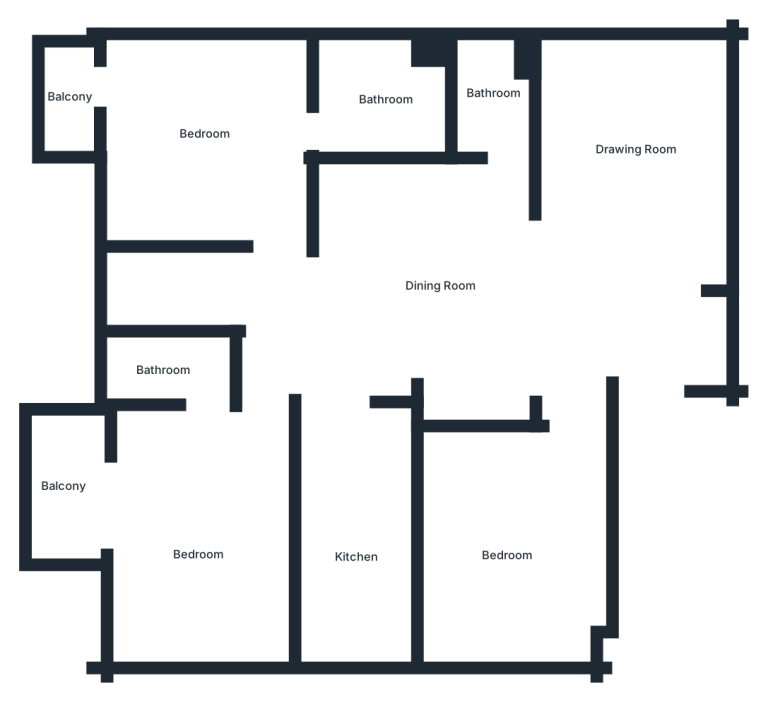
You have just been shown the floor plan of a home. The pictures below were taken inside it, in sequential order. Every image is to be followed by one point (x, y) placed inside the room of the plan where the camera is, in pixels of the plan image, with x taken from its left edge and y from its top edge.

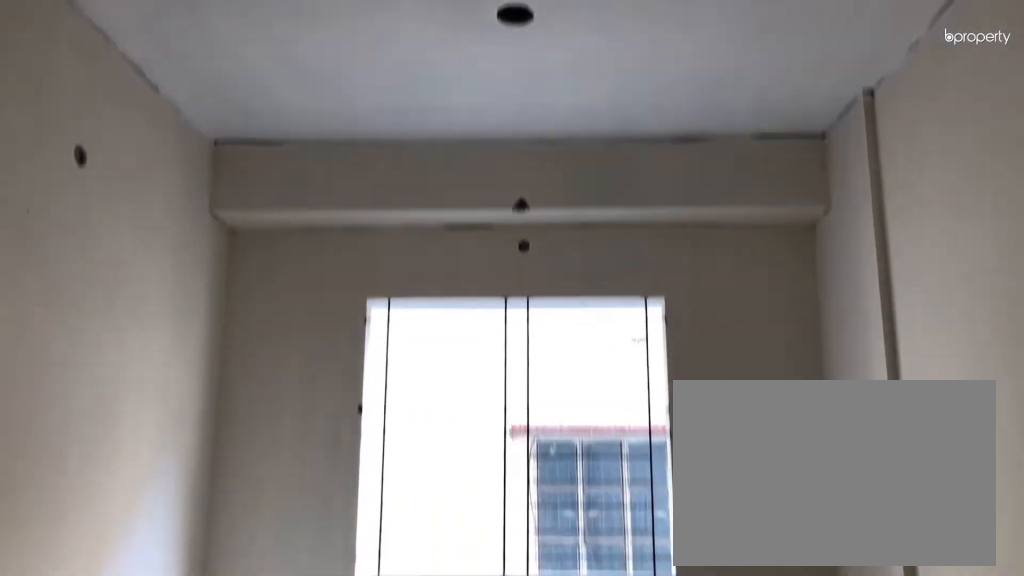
(628, 163)
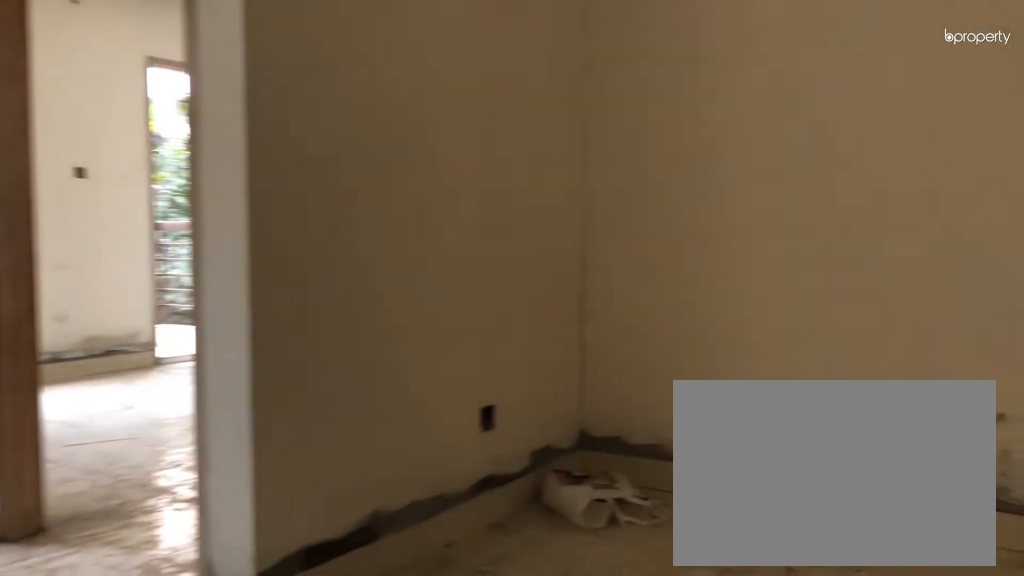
(418, 278)
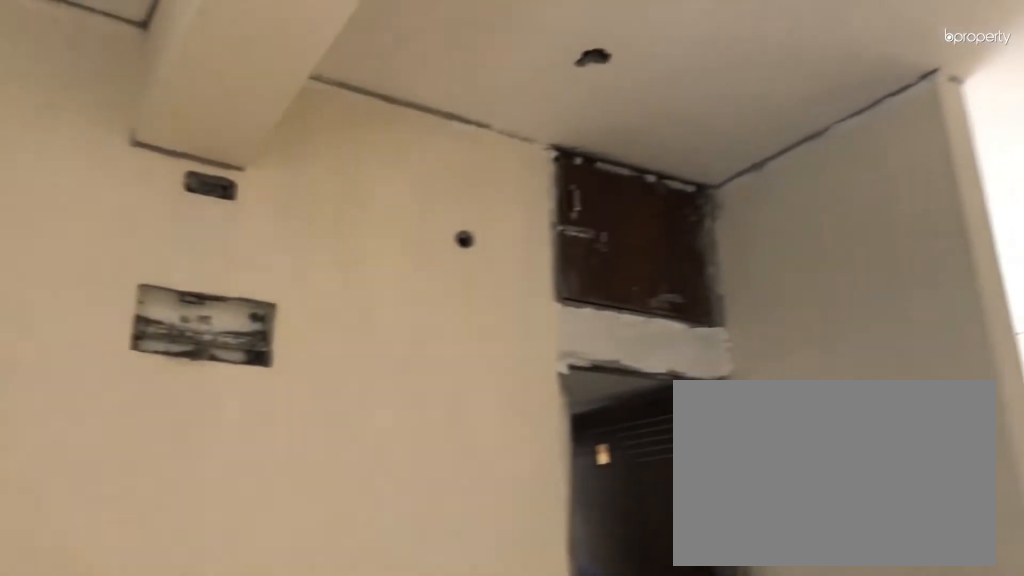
(418, 278)
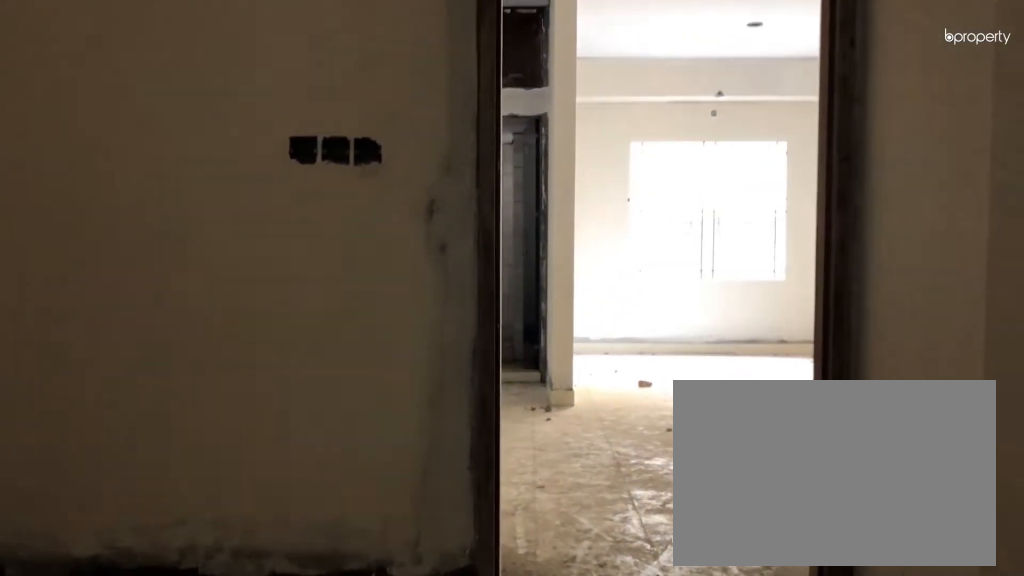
(514, 551)
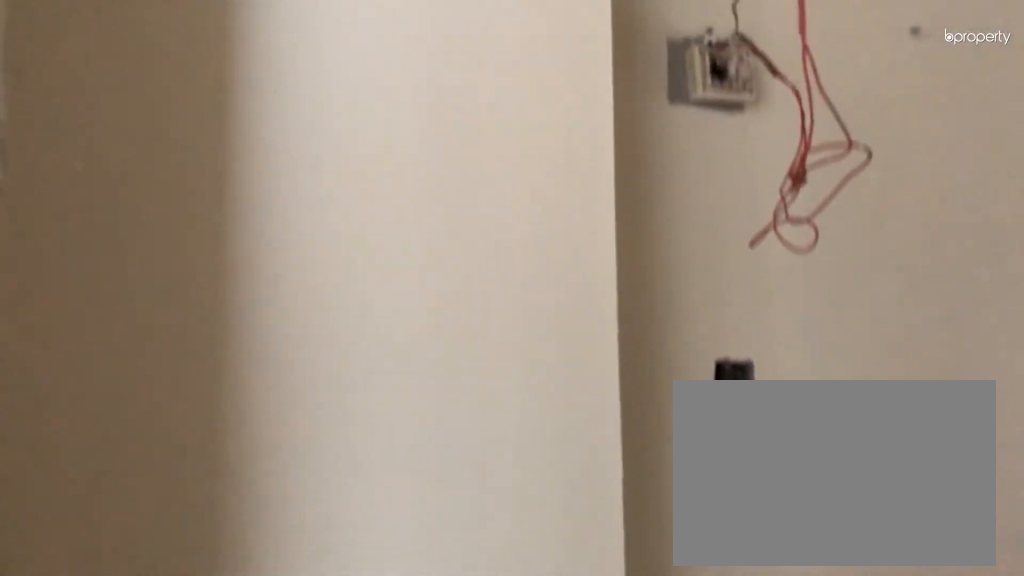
(364, 553)
